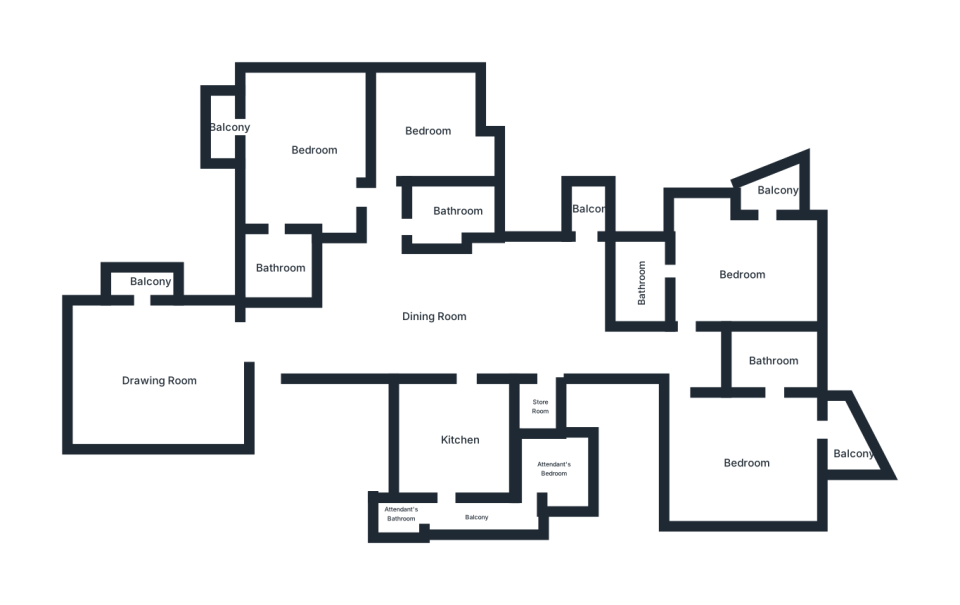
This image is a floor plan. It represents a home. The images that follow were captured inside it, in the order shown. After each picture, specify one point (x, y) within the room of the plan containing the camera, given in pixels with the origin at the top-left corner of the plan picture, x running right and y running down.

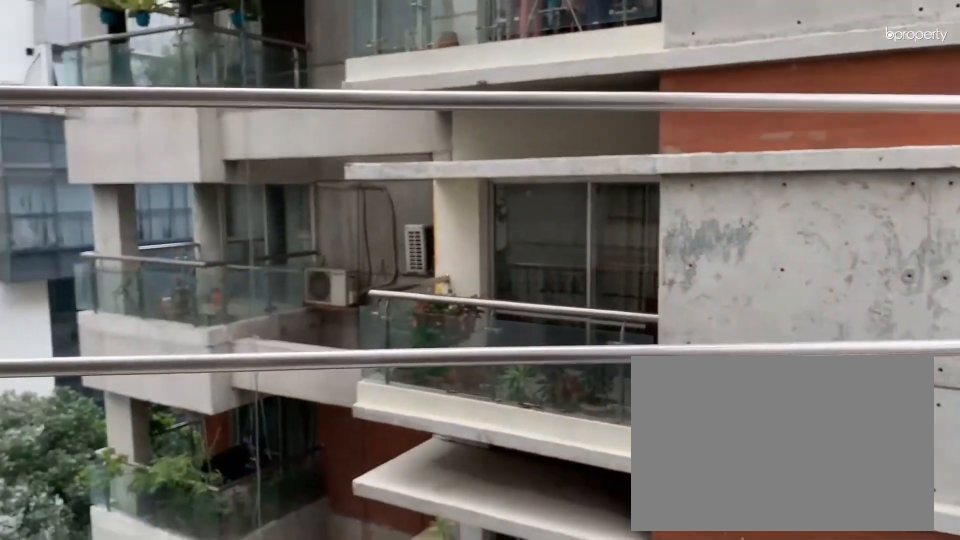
(851, 452)
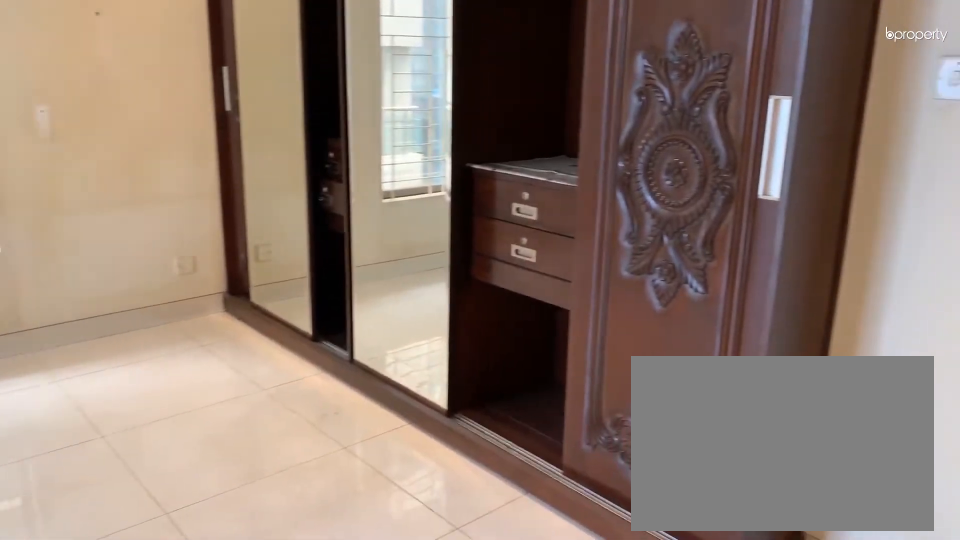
(744, 268)
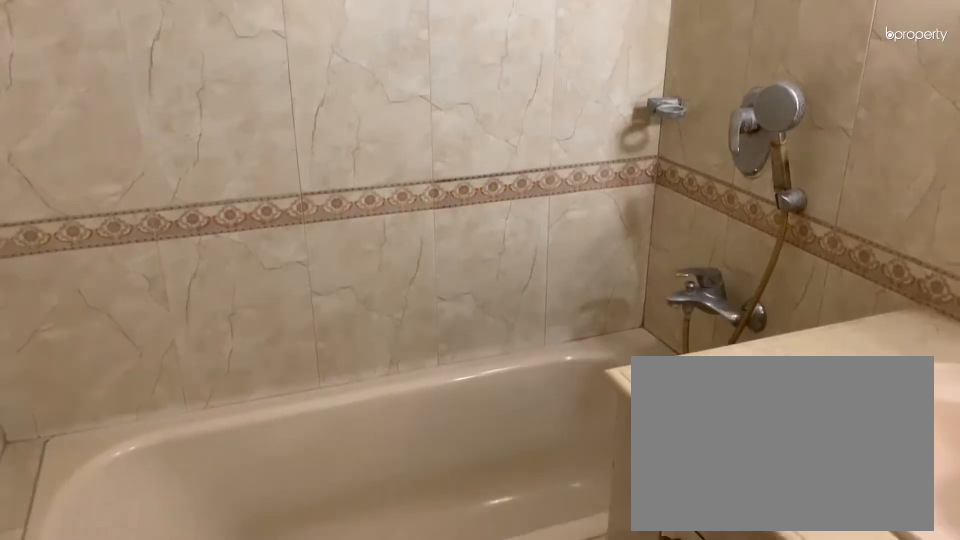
(642, 283)
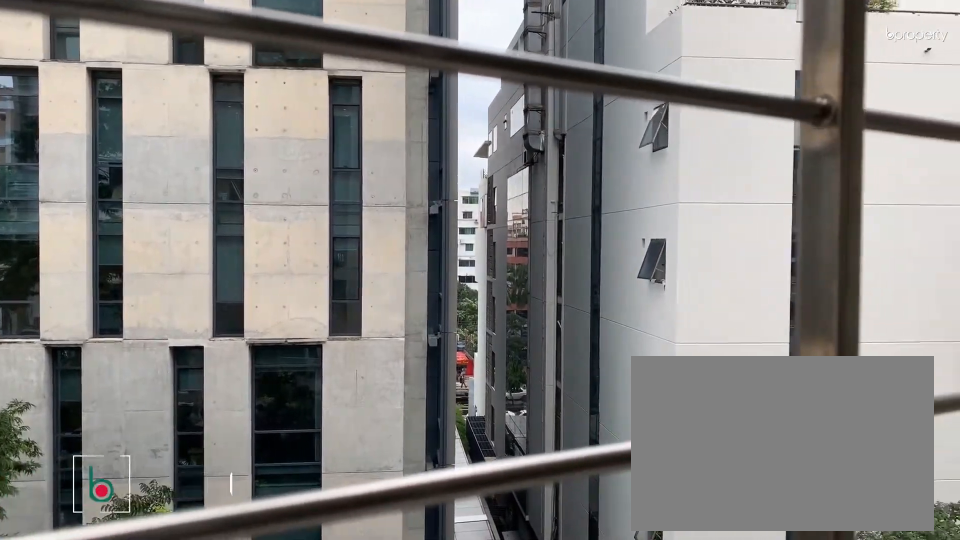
(782, 191)
